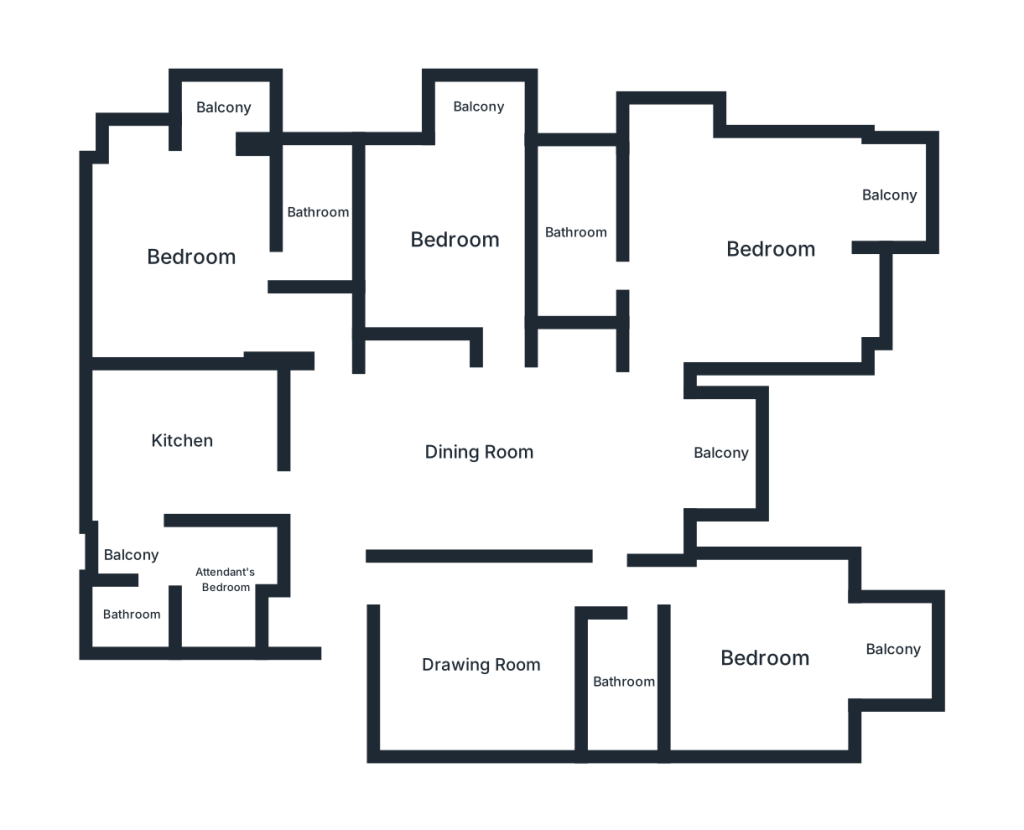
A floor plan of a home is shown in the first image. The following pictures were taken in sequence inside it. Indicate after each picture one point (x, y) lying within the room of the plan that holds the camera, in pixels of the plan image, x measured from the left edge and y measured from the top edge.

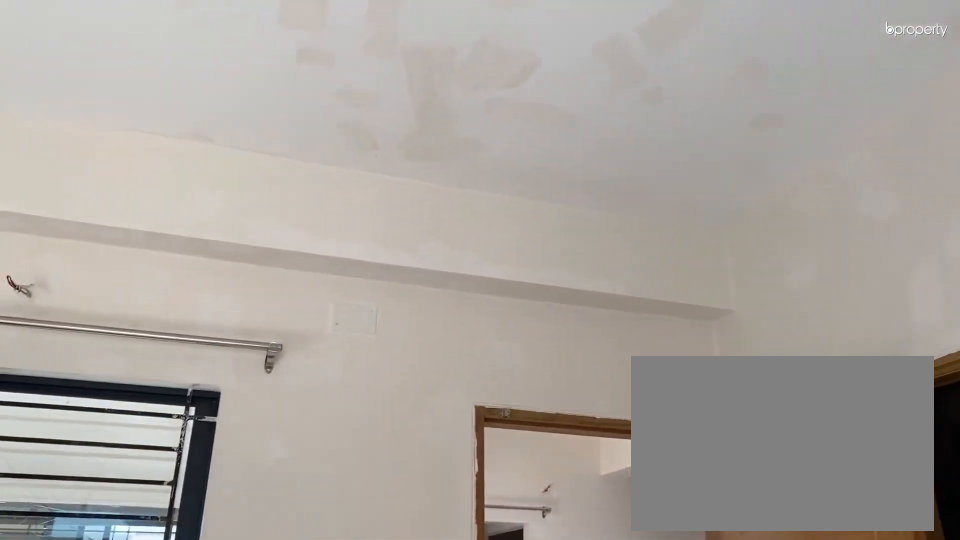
(768, 246)
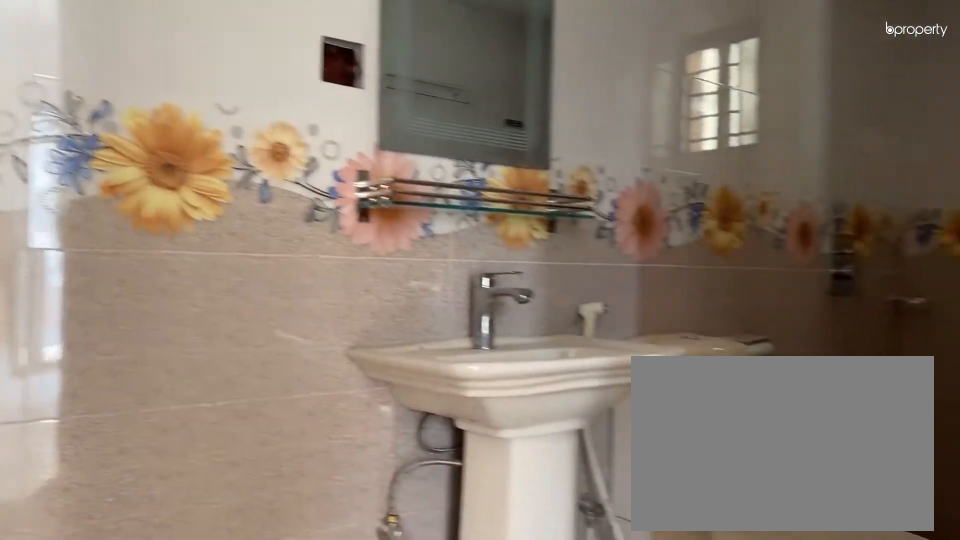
(578, 231)
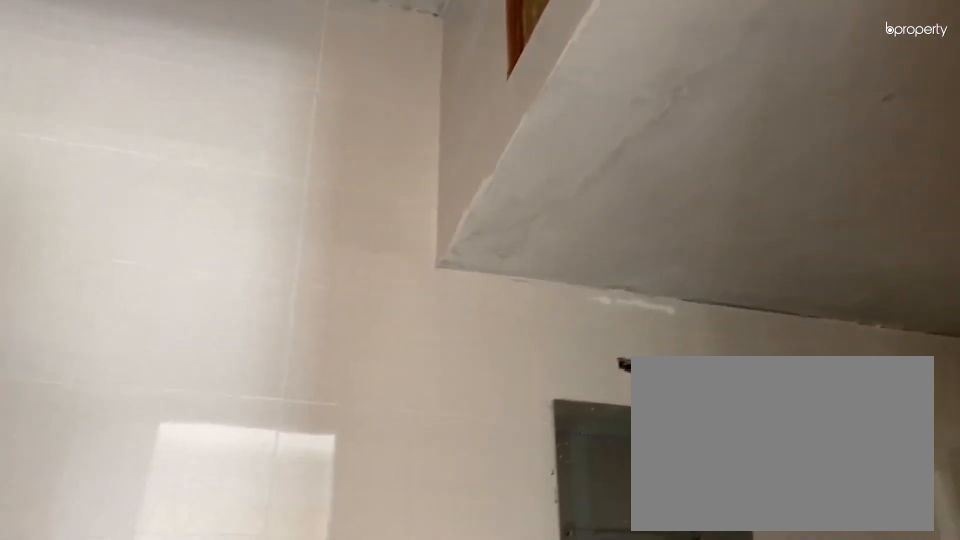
(578, 231)
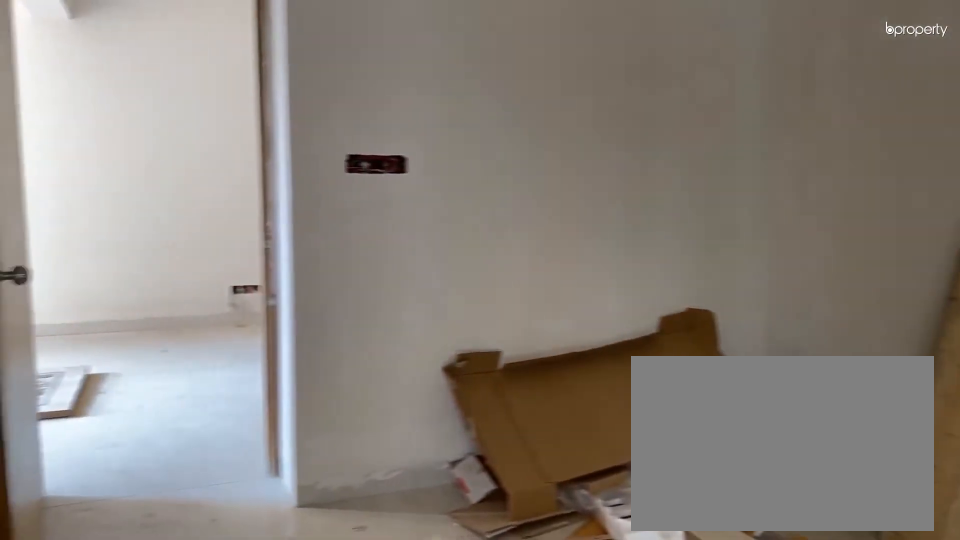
(454, 238)
